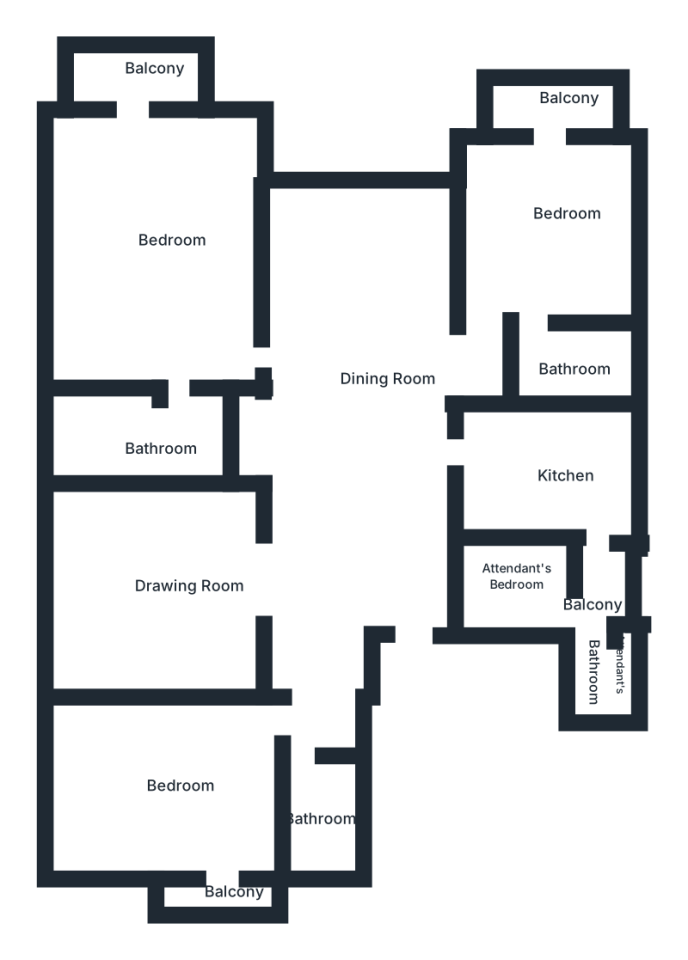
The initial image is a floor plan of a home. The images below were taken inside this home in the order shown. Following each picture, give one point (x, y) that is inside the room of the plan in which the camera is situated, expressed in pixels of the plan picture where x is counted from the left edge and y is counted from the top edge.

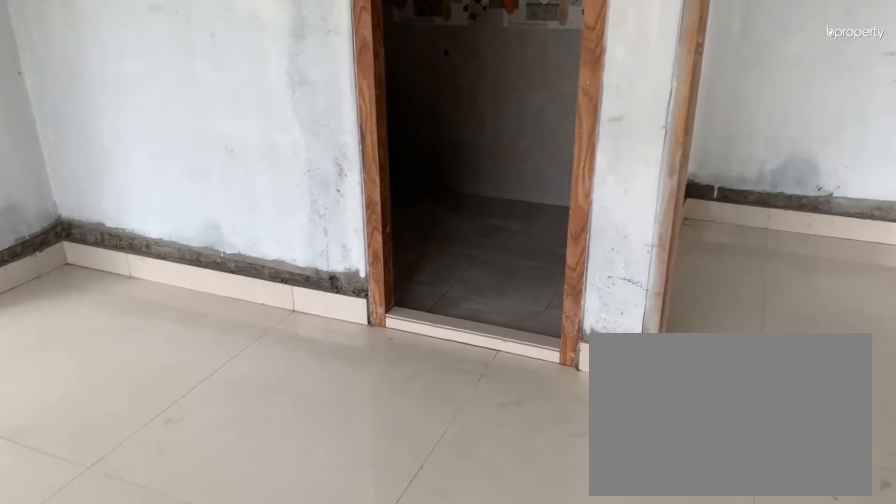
(550, 240)
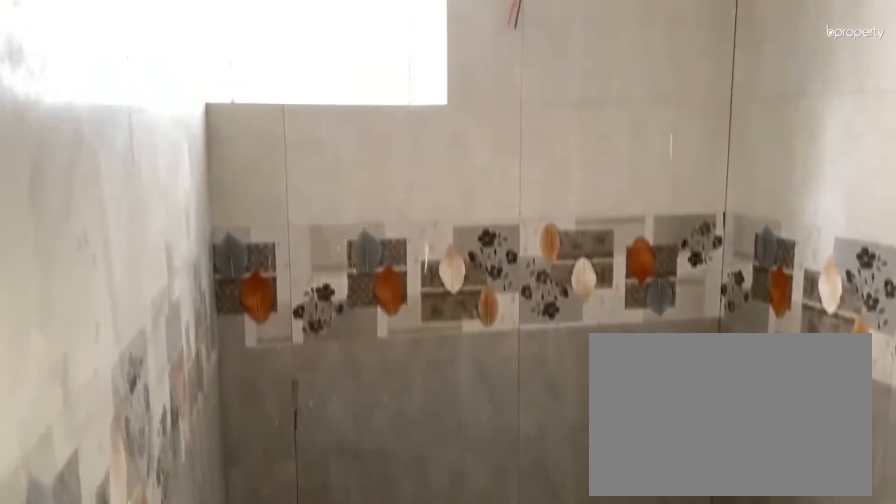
(565, 365)
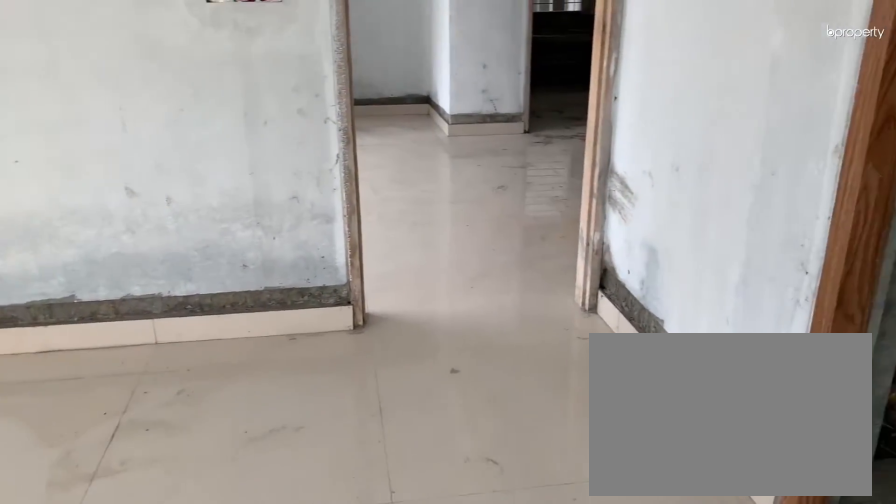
(172, 269)
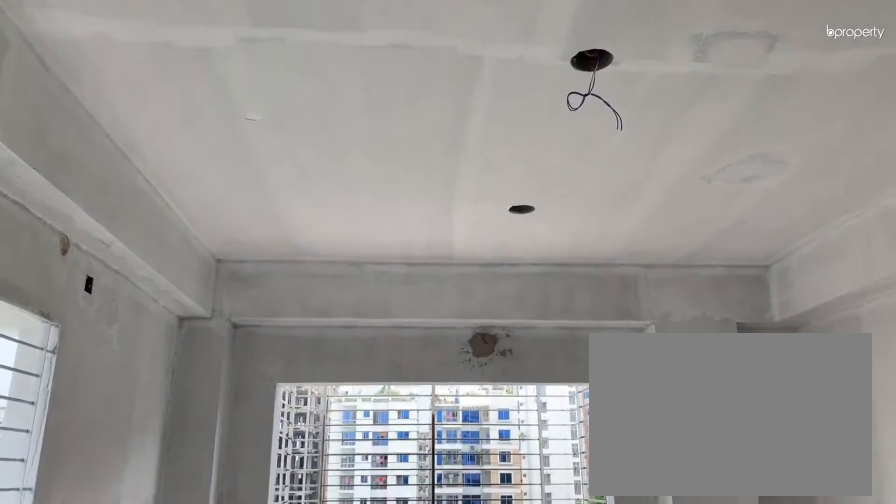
(172, 269)
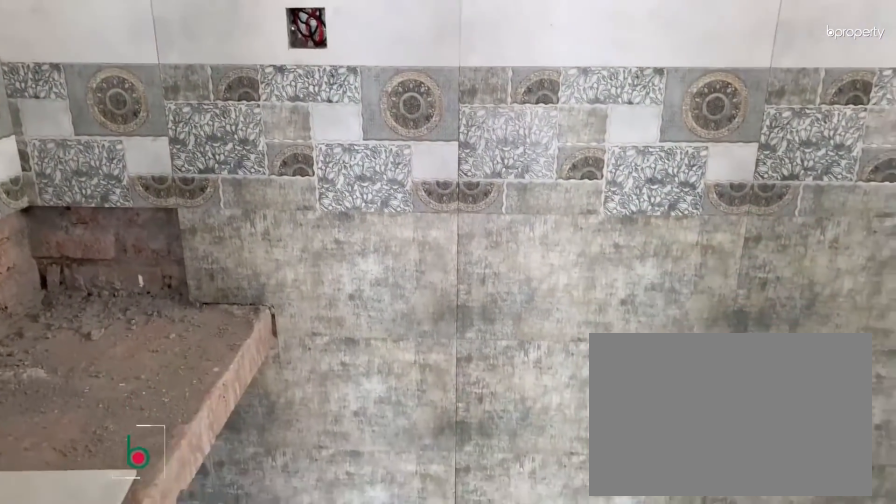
(141, 440)
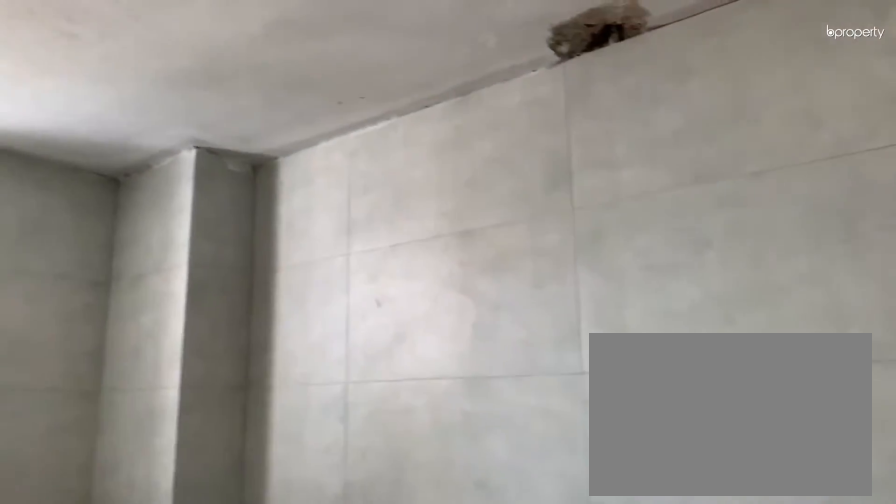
(141, 440)
